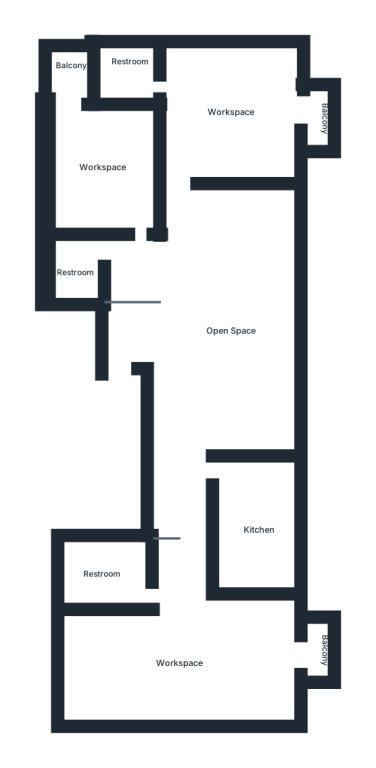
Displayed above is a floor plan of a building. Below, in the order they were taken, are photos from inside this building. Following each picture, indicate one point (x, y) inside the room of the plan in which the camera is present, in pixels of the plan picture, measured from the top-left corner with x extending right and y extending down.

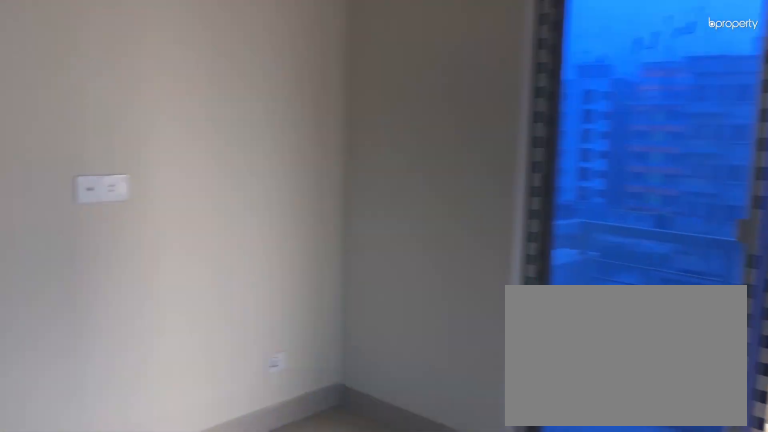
(181, 666)
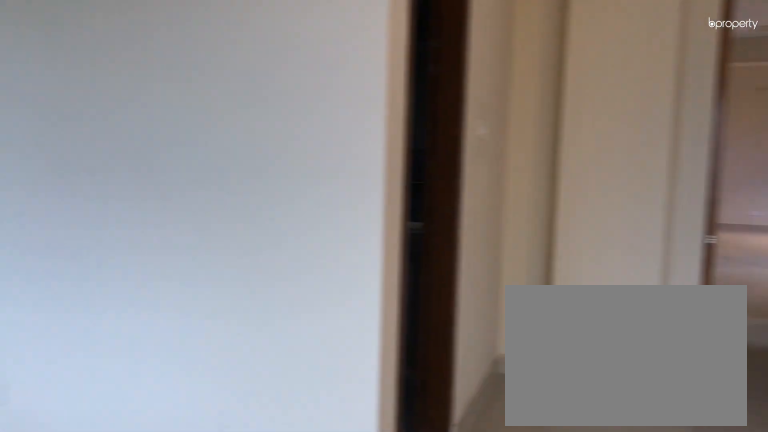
(181, 666)
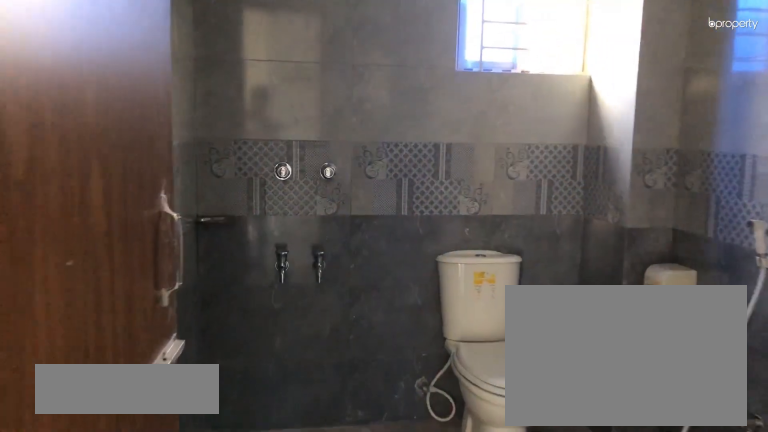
(102, 576)
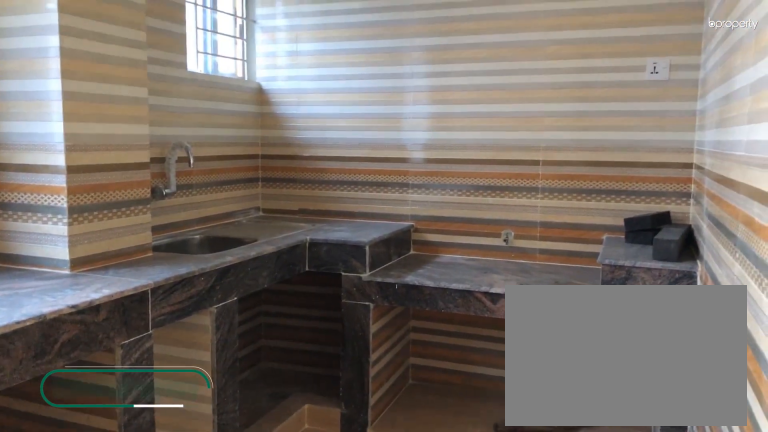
(254, 522)
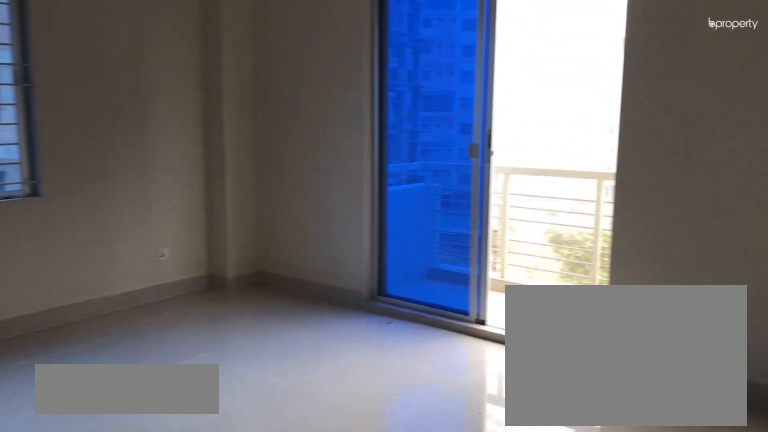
(227, 111)
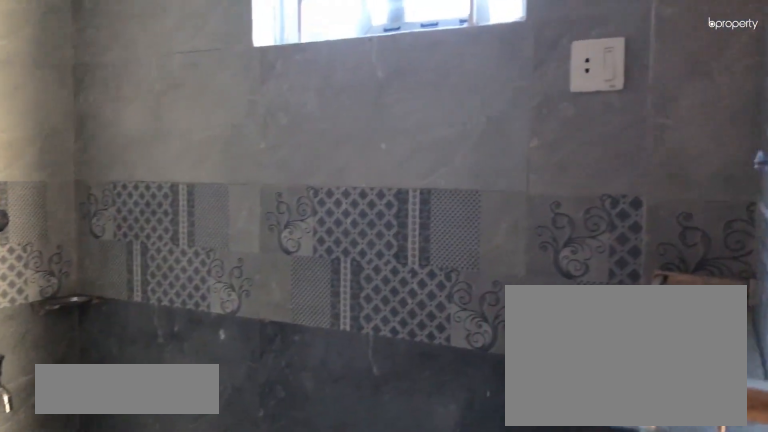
(127, 74)
